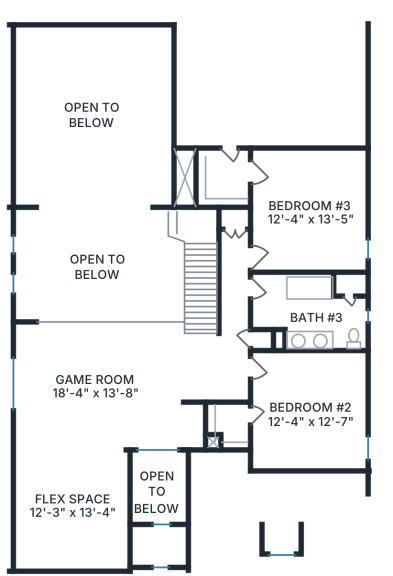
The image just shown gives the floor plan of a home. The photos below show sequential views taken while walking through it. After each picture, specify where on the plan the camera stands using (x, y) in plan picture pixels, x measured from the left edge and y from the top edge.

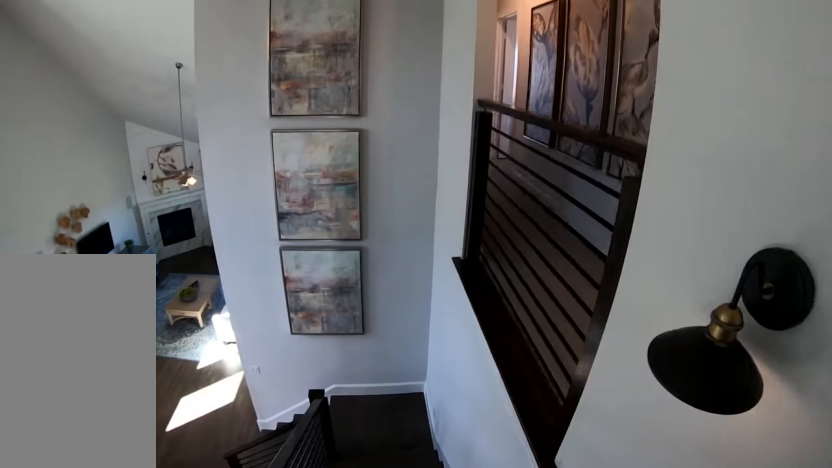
(227, 353)
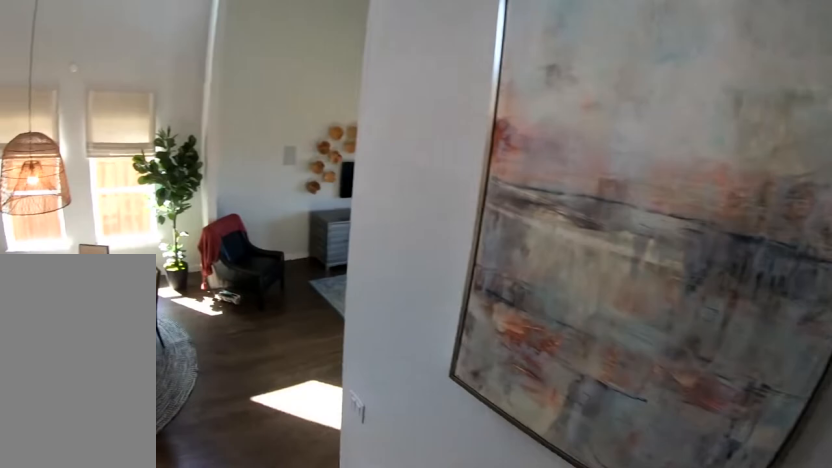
(204, 248)
